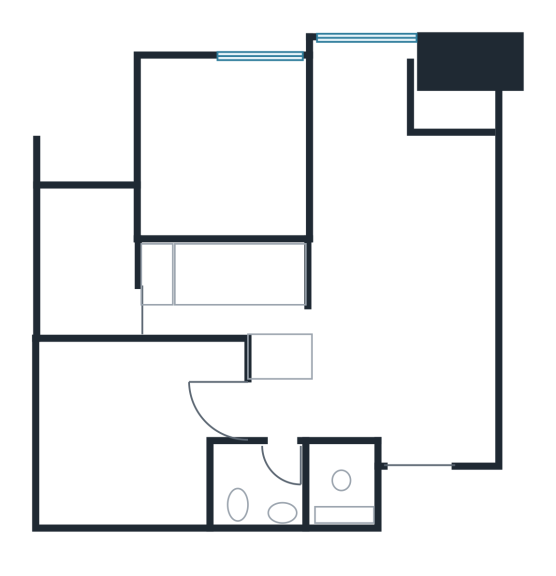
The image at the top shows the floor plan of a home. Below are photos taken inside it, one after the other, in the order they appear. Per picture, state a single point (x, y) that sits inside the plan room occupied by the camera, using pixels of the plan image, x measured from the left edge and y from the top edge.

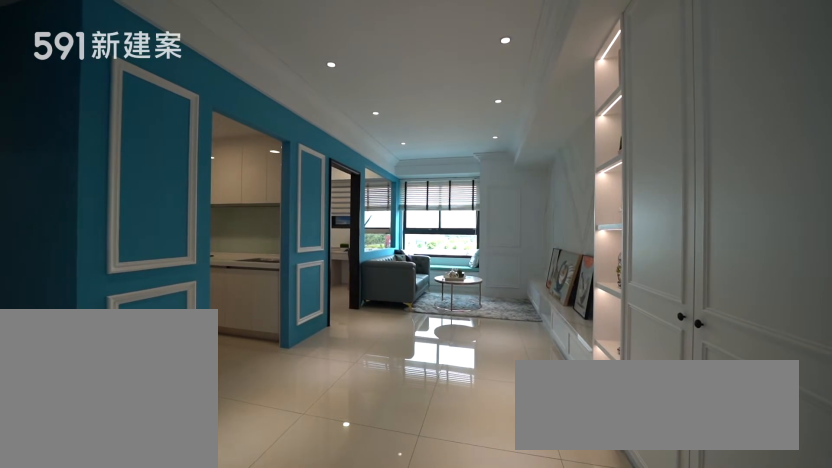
(403, 334)
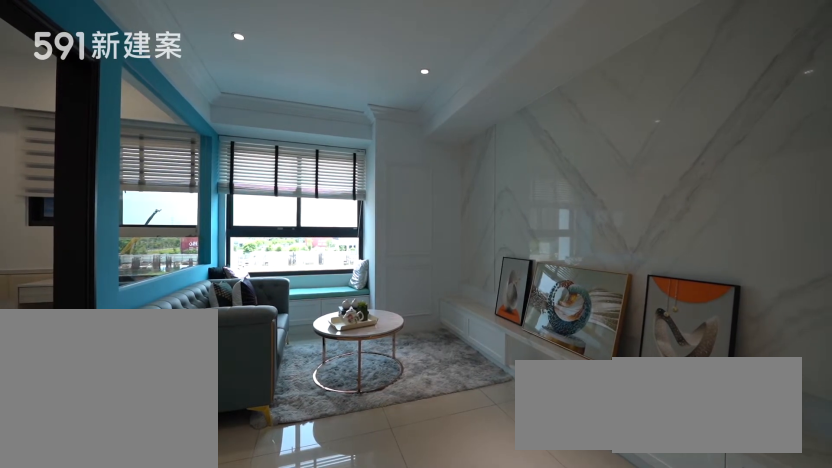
(396, 178)
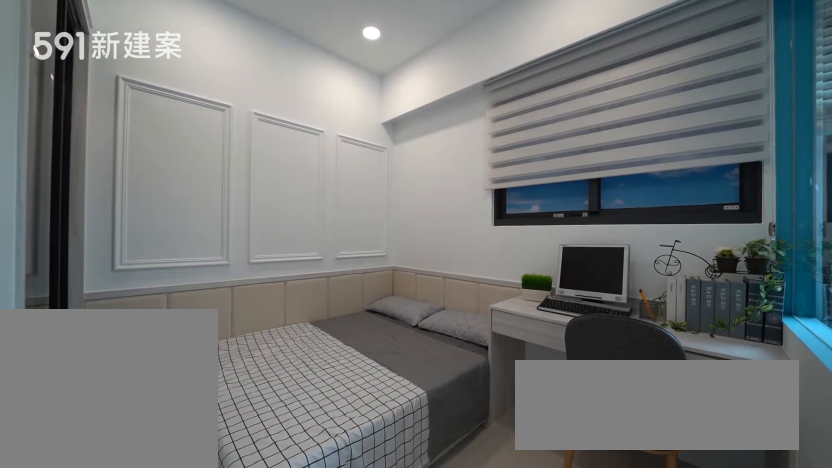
(222, 145)
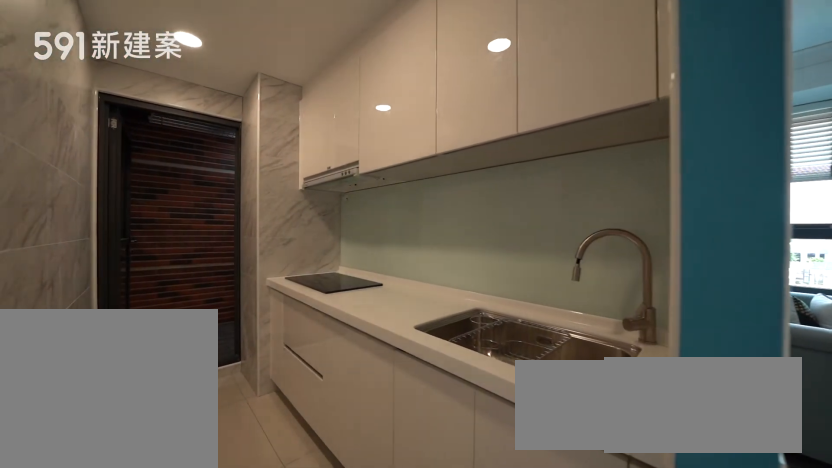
(228, 294)
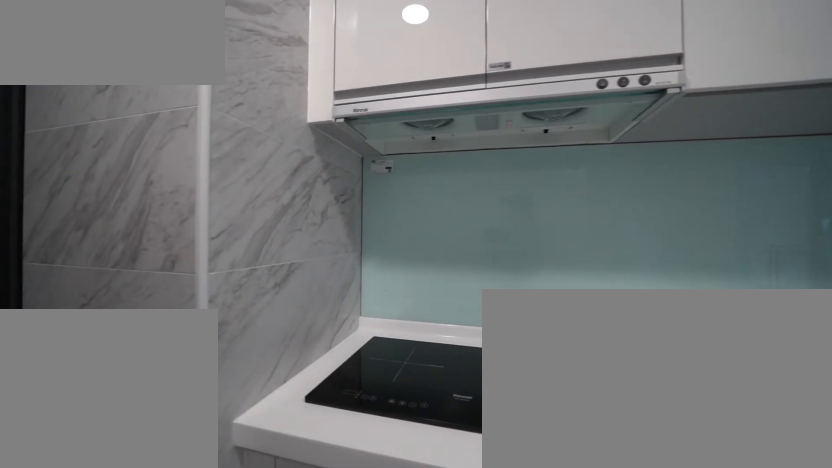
(228, 294)
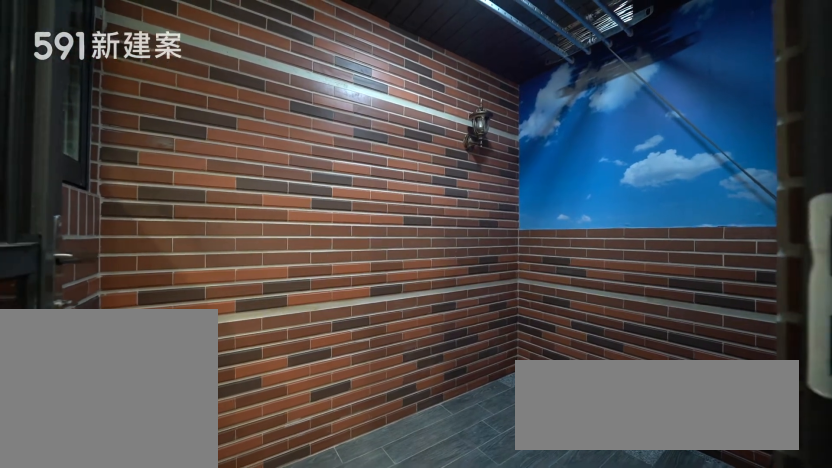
(85, 255)
